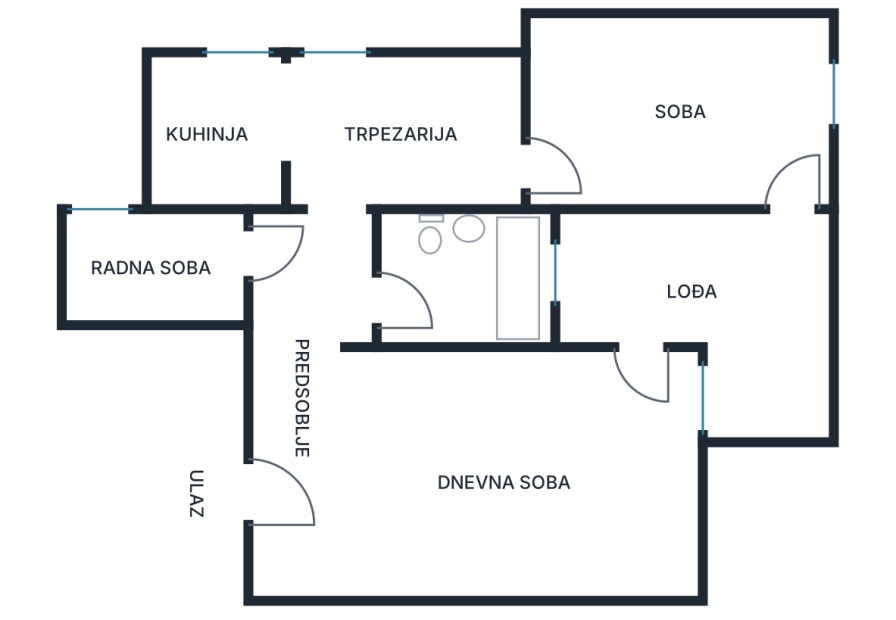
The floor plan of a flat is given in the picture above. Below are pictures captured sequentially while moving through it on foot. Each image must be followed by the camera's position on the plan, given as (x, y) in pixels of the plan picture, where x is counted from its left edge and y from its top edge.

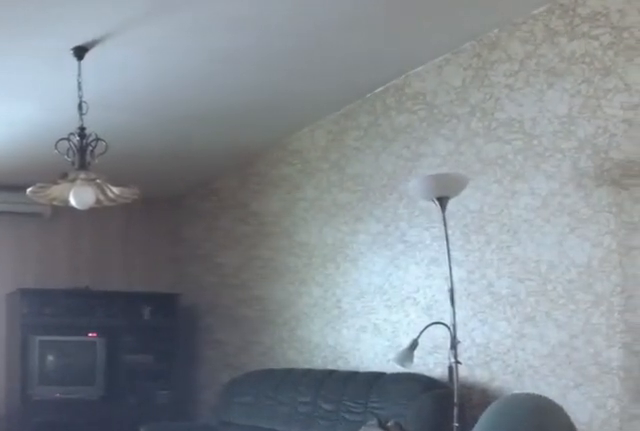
(328, 423)
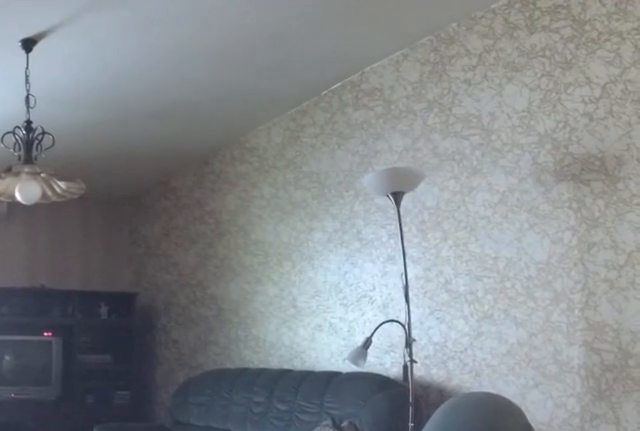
(372, 435)
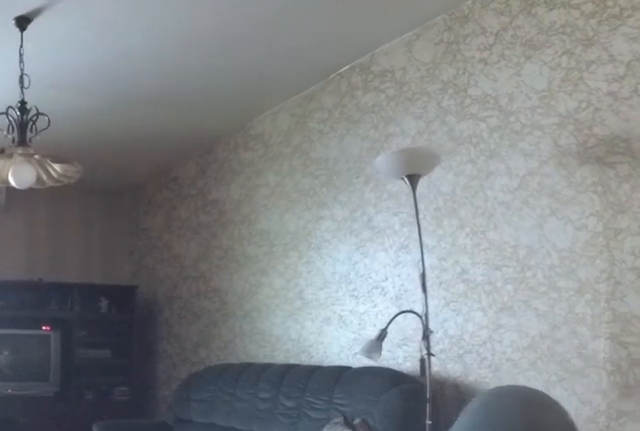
(381, 443)
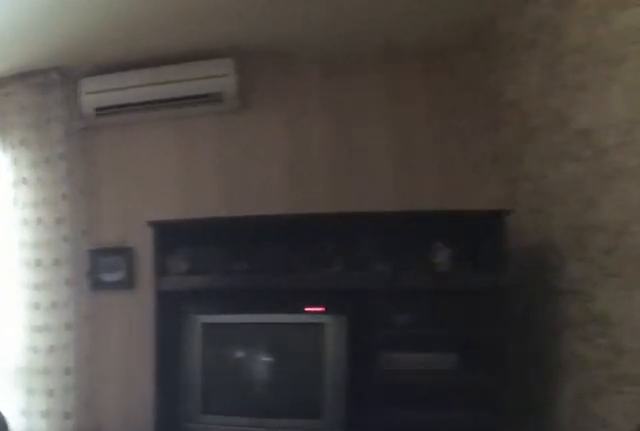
(440, 493)
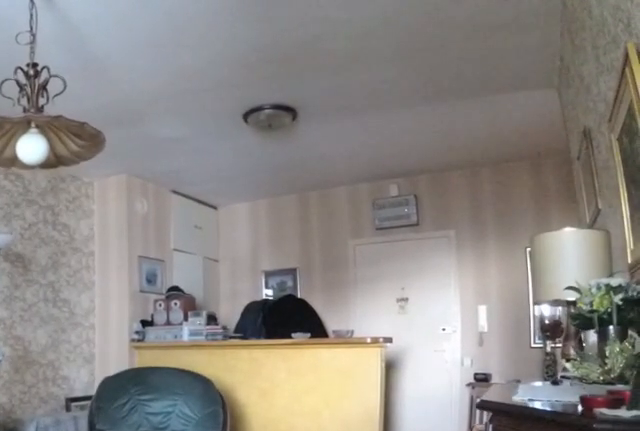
(654, 413)
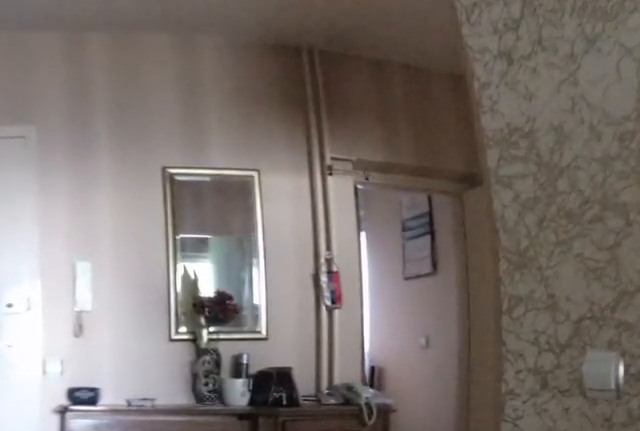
(429, 422)
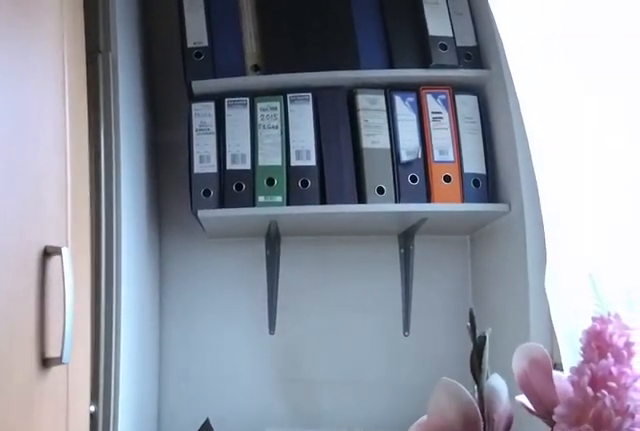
(187, 255)
